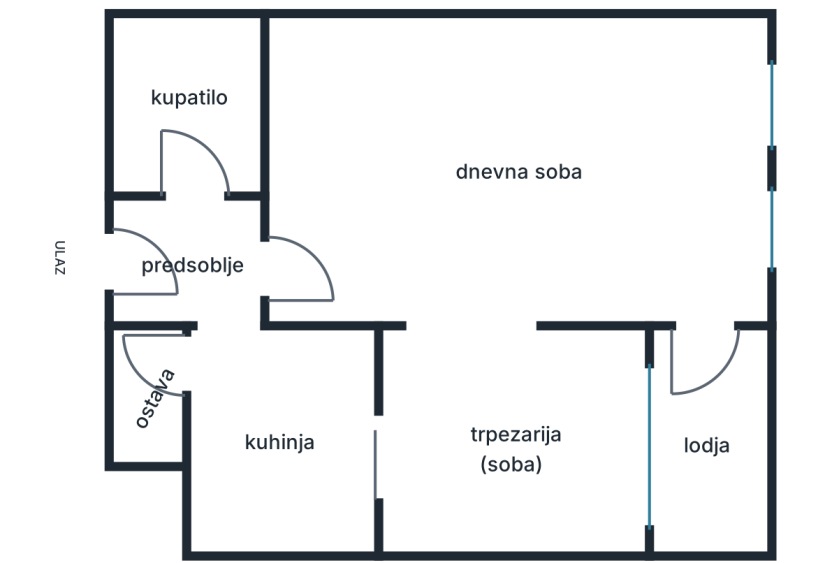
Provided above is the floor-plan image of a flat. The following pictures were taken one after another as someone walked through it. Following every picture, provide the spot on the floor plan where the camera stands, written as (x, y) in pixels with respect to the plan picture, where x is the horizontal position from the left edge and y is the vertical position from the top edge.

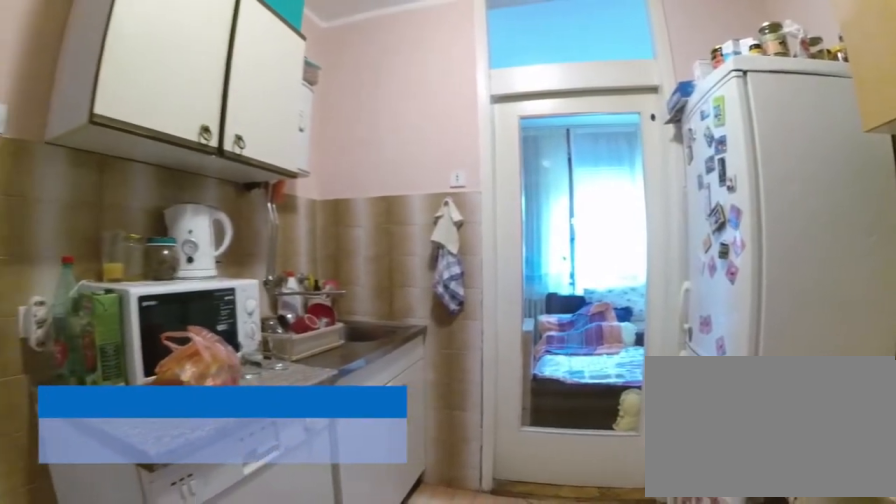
(199, 511)
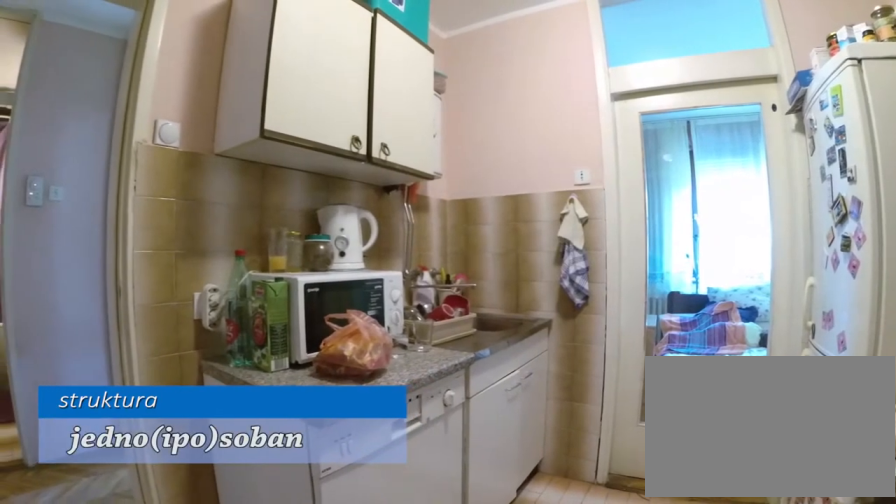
(205, 519)
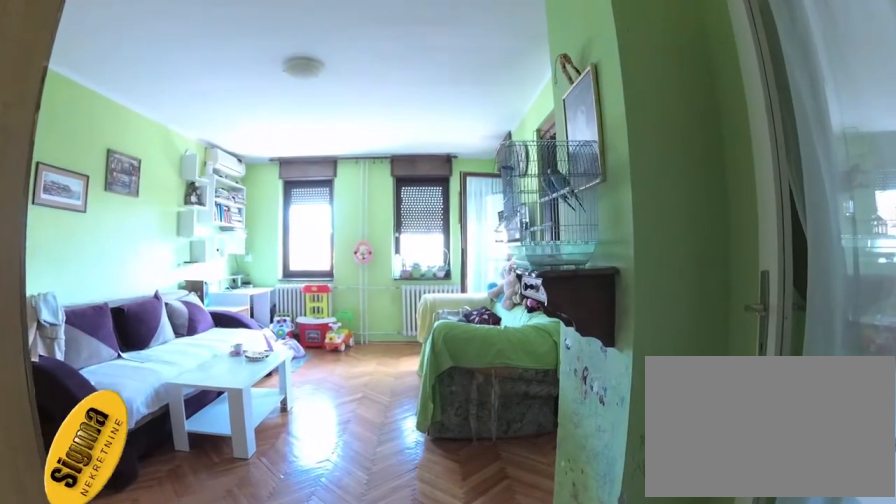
(283, 258)
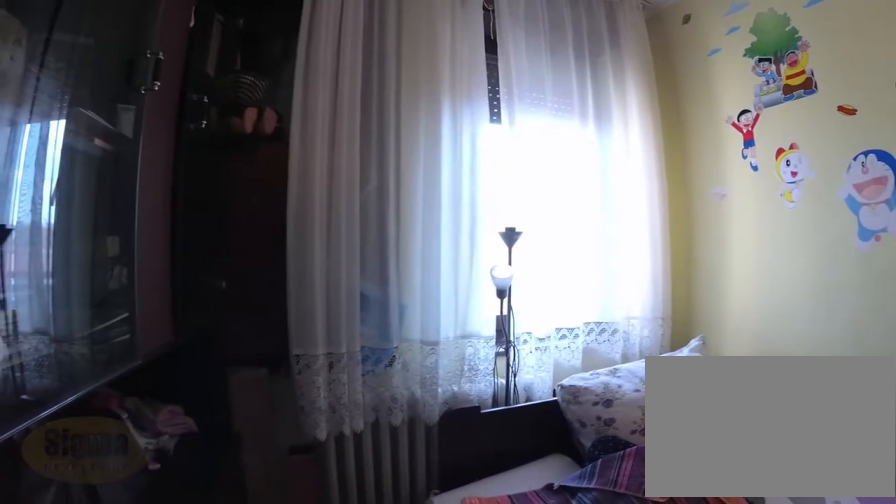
(514, 461)
